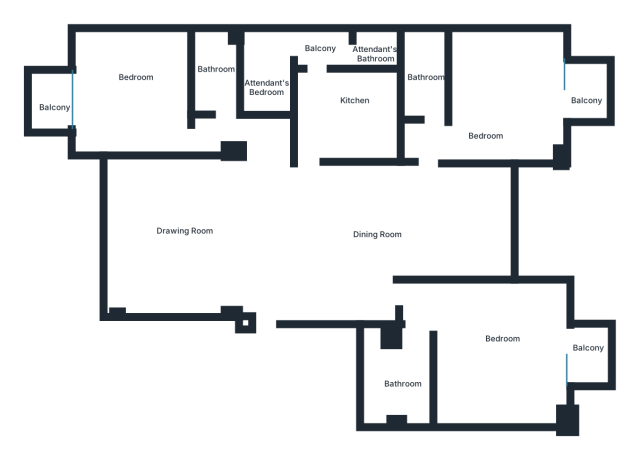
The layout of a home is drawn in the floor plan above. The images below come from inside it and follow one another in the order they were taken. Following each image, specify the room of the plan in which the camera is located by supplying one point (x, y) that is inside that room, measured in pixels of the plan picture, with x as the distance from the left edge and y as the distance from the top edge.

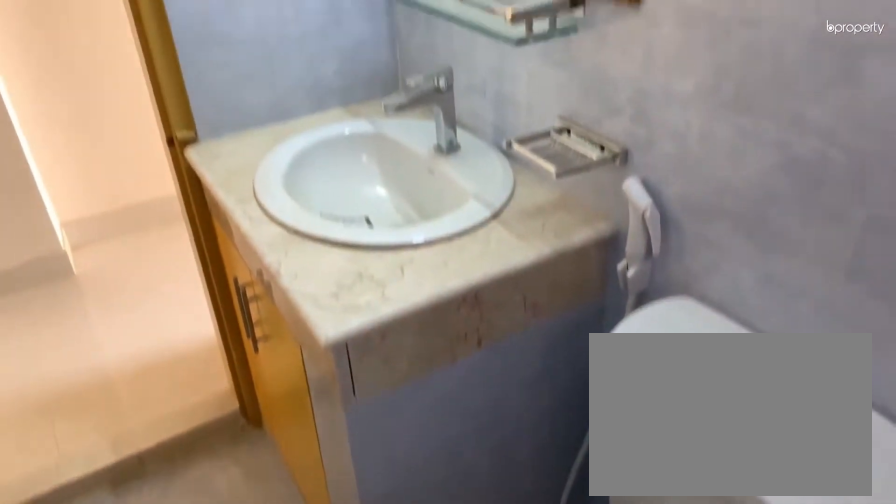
(215, 79)
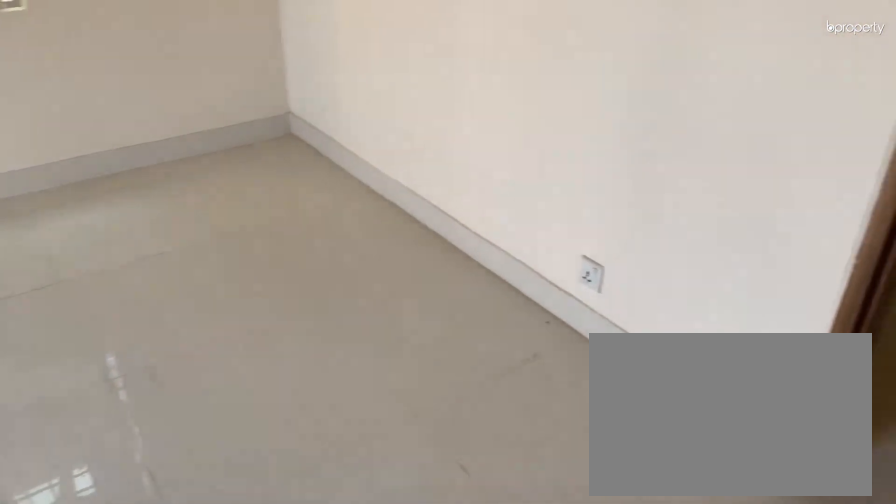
(136, 94)
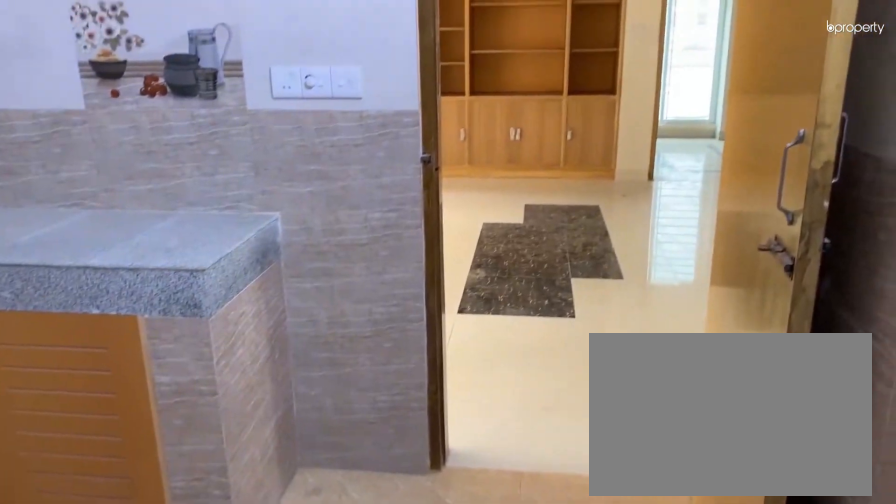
(335, 116)
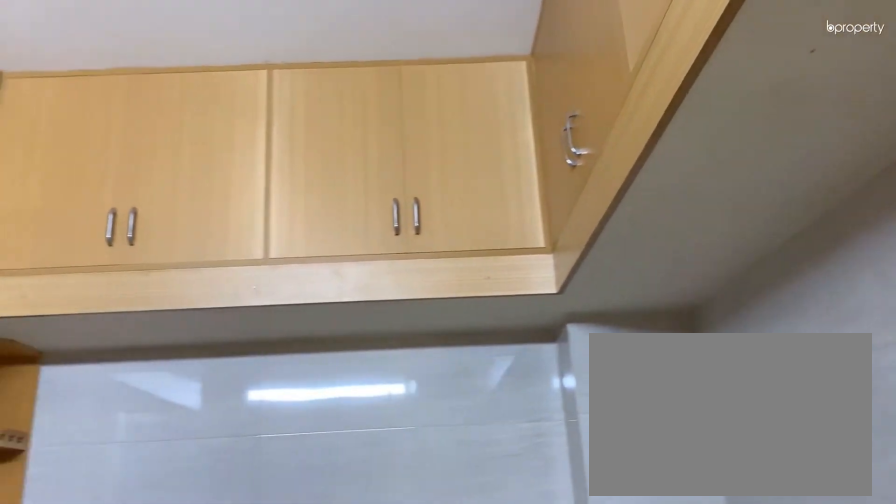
(335, 116)
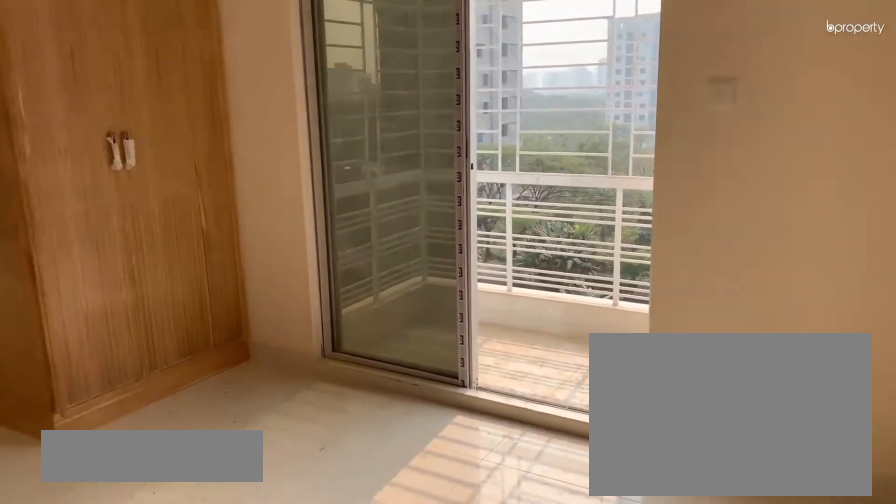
(506, 99)
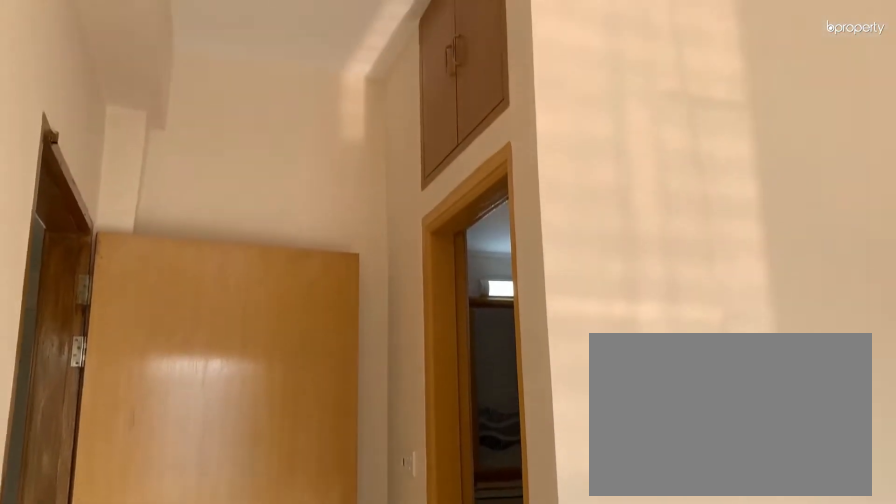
(506, 99)
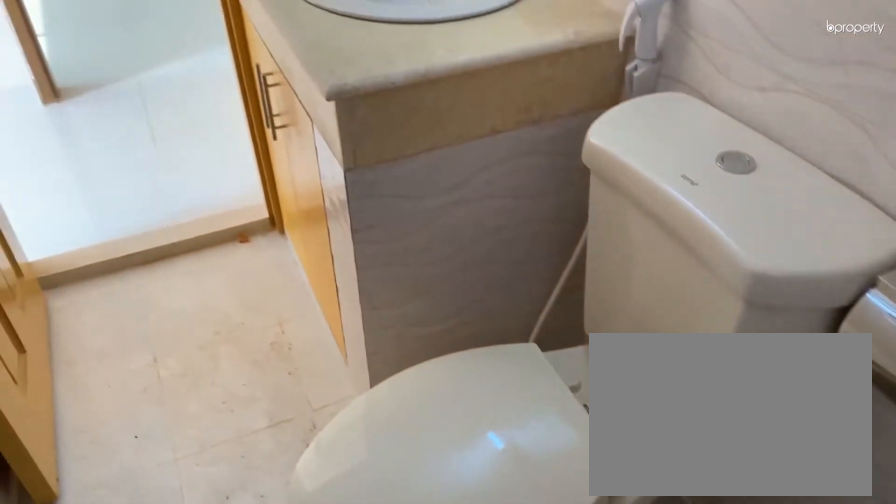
(426, 84)
